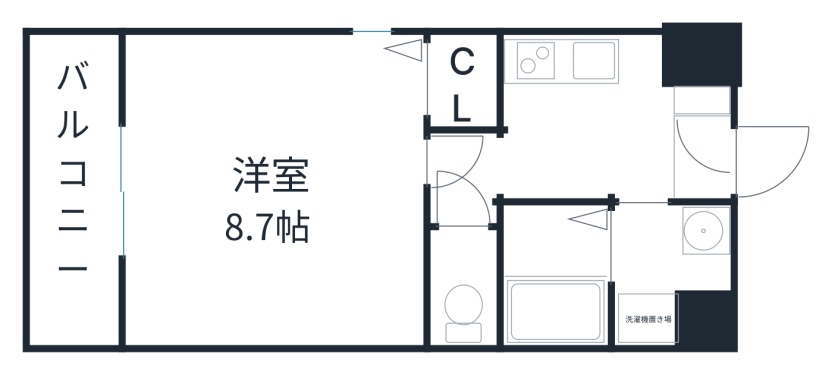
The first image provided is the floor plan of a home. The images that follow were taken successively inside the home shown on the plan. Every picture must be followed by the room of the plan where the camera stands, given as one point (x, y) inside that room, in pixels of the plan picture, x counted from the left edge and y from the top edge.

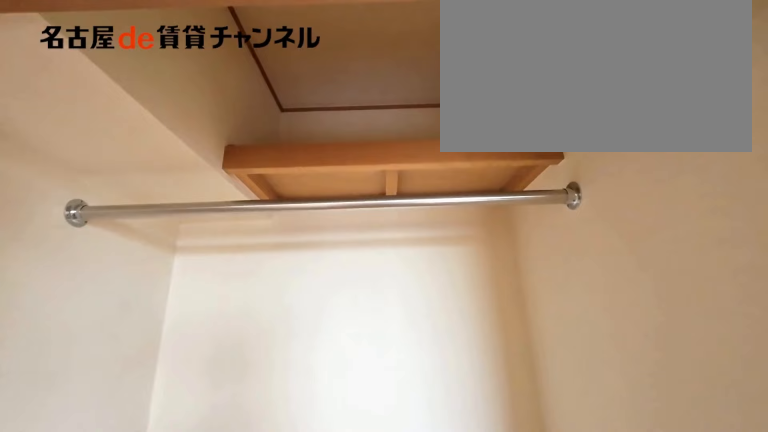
(460, 83)
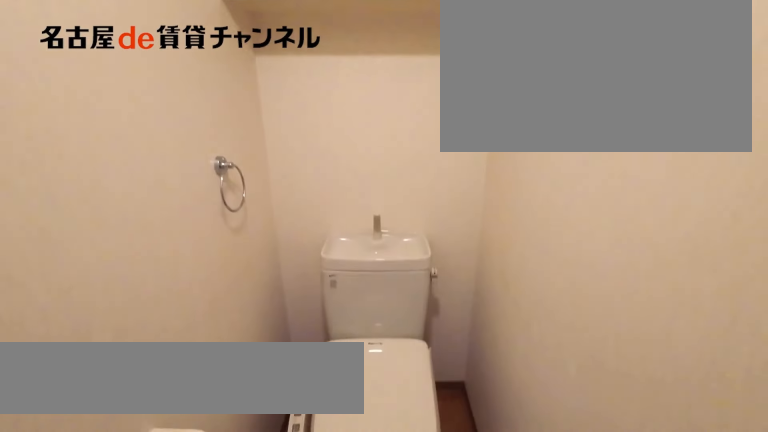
(464, 287)
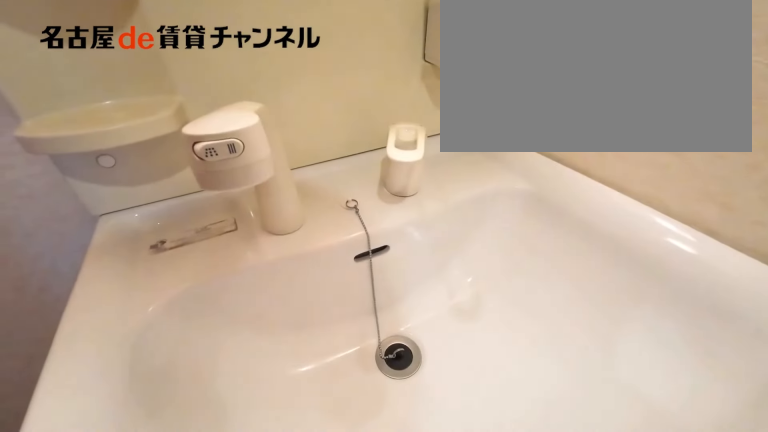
(673, 273)
